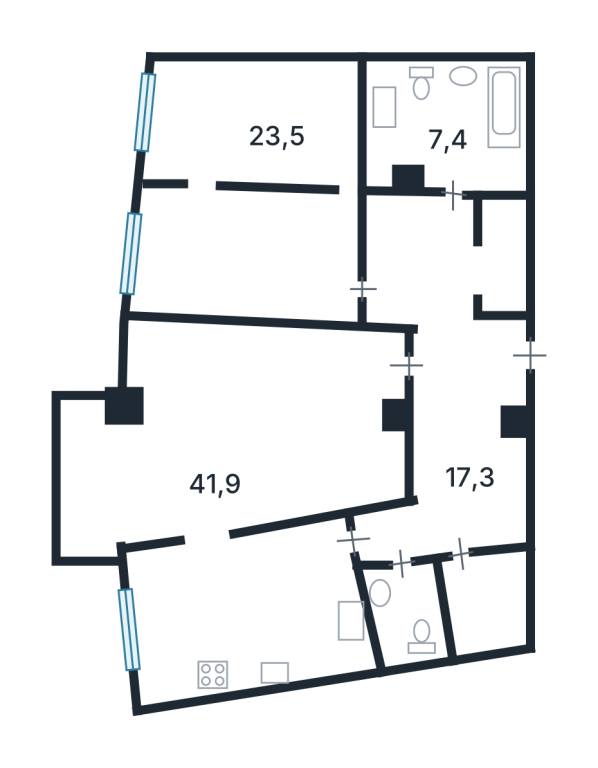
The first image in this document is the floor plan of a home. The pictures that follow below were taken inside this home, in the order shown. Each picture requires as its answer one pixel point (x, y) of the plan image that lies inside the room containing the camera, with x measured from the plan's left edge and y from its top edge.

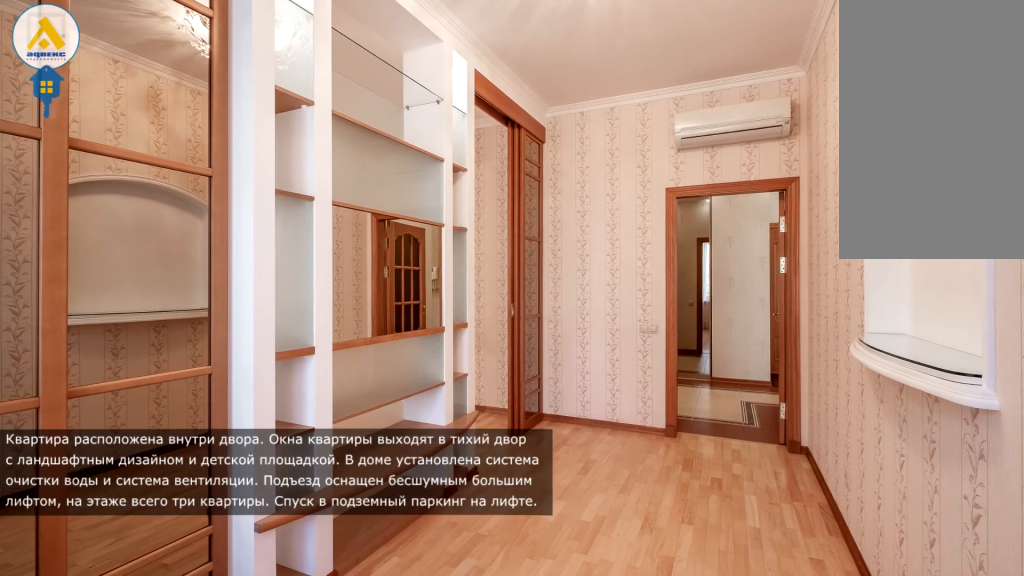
(272, 141)
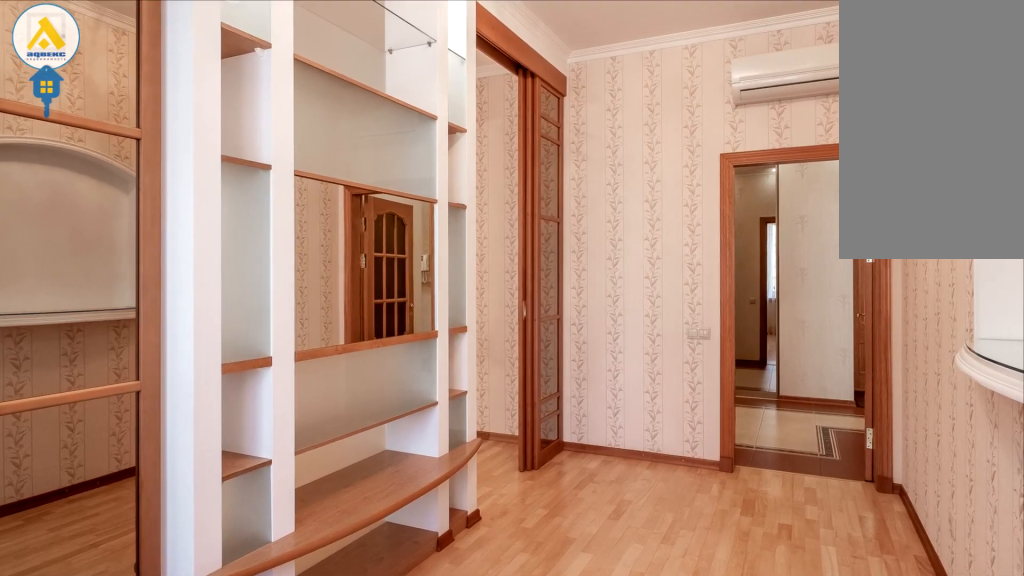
(272, 175)
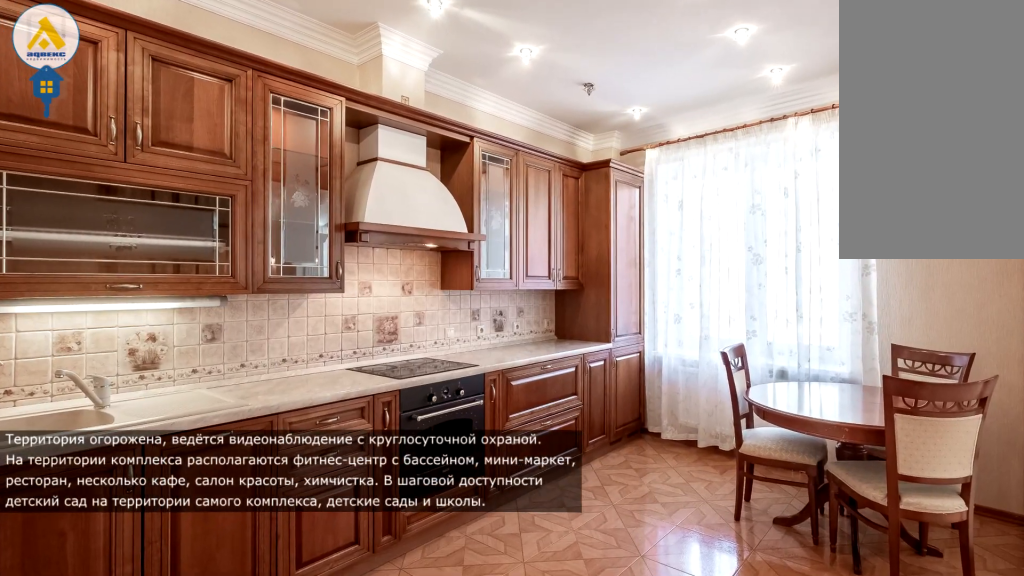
(235, 604)
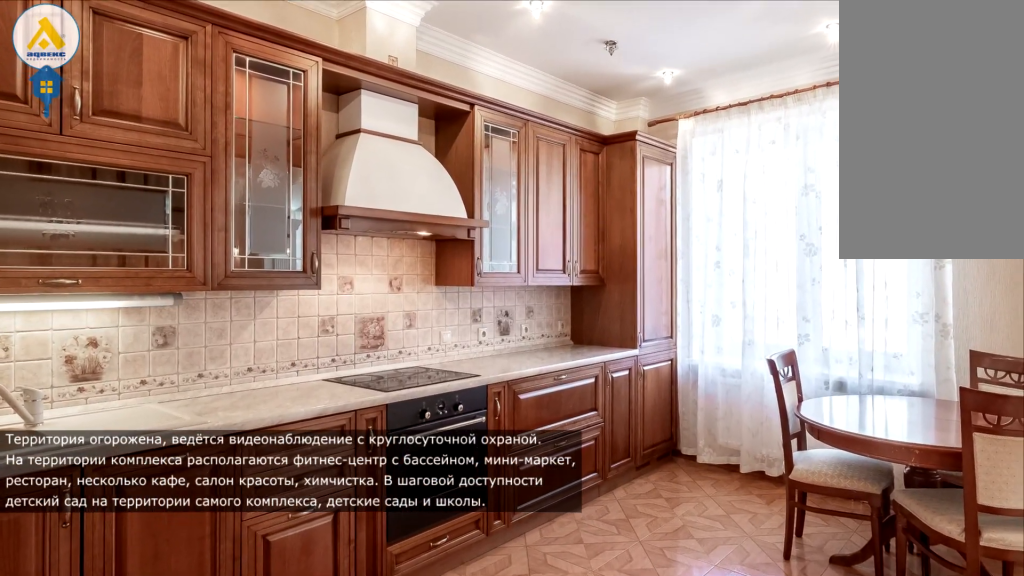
(235, 604)
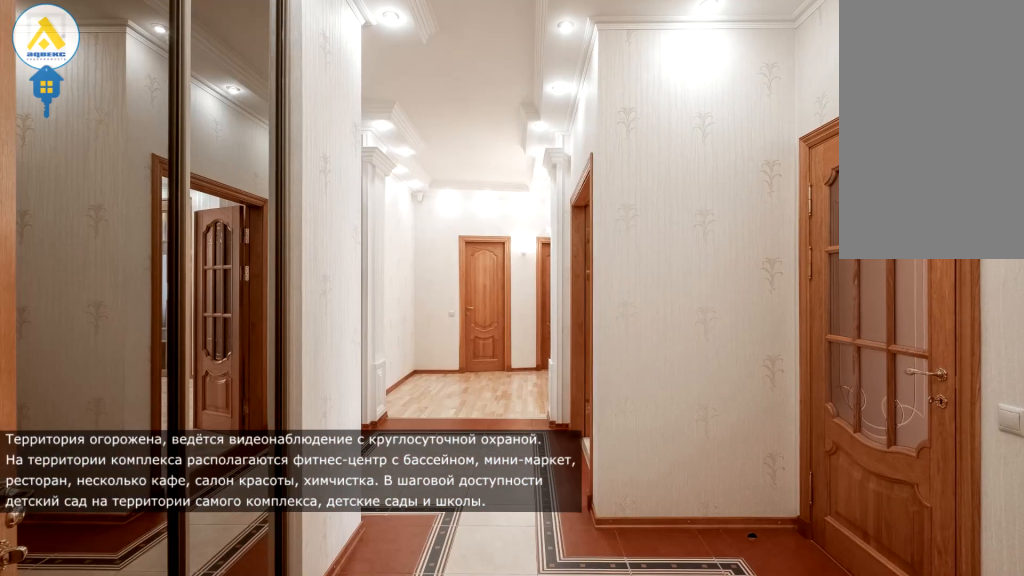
(423, 476)
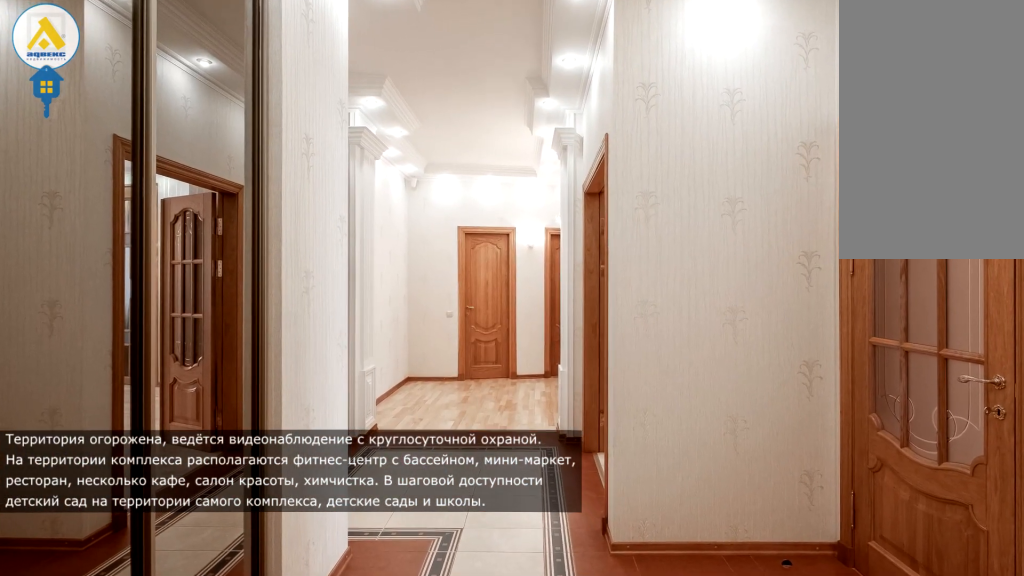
(424, 488)
